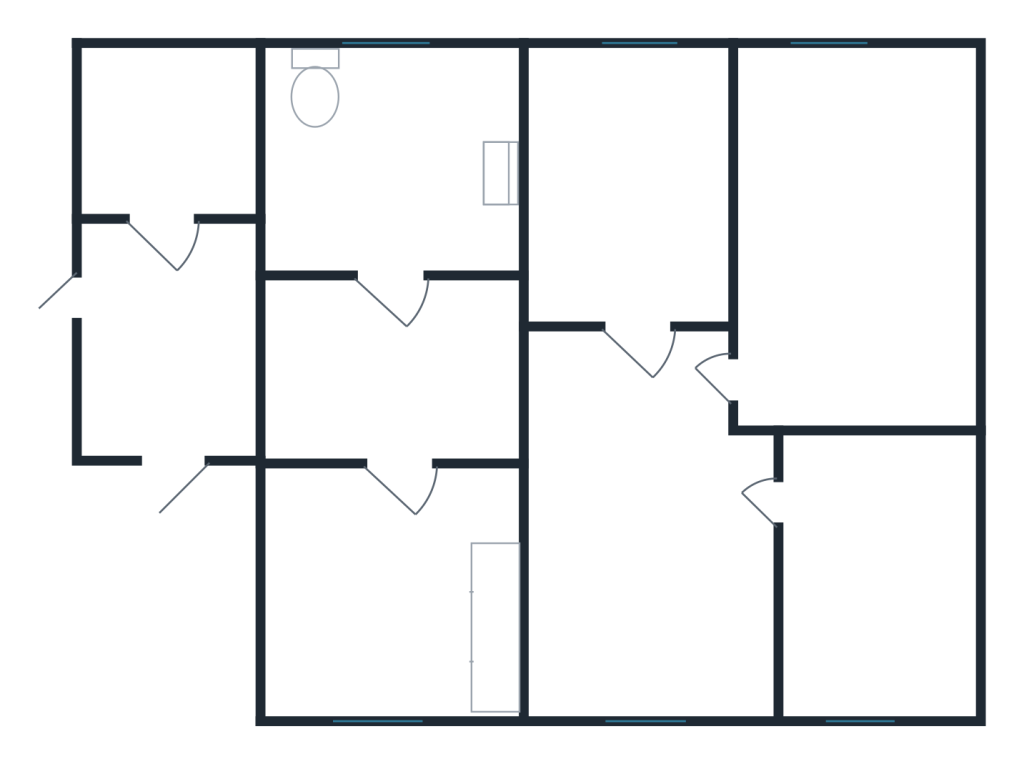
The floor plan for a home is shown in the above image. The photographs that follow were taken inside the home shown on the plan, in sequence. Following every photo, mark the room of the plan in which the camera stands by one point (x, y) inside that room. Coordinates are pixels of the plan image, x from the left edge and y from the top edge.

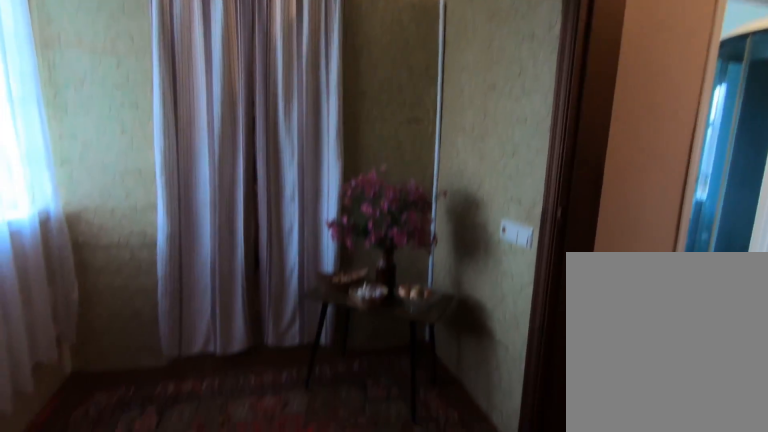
(167, 409)
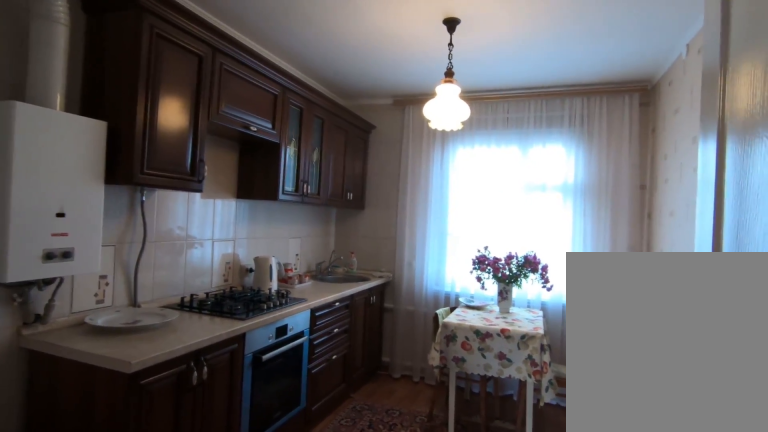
(408, 521)
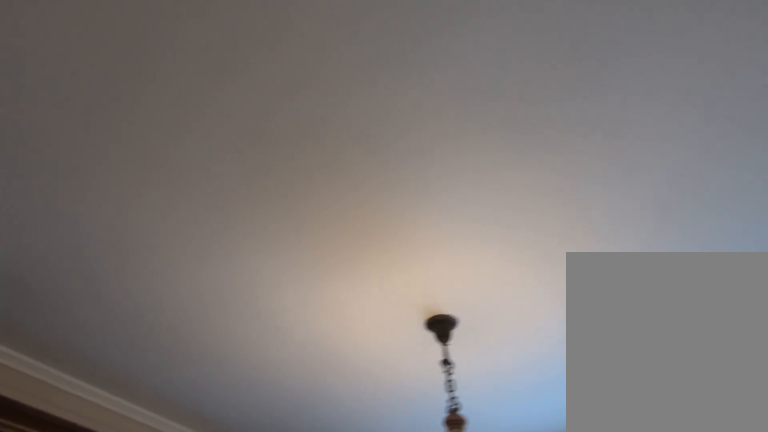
(412, 564)
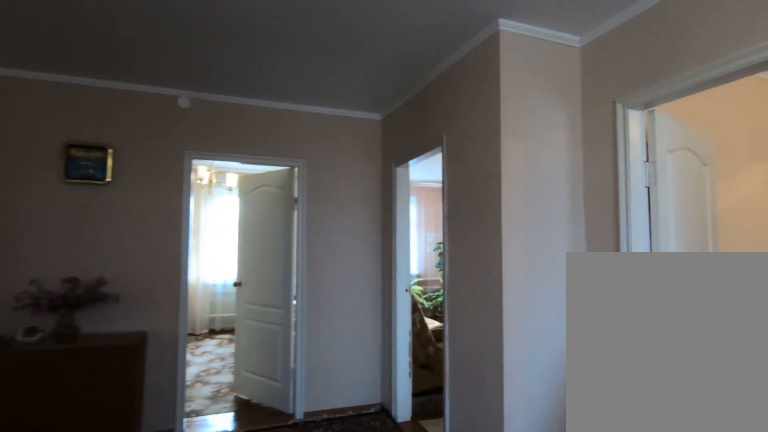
(643, 688)
